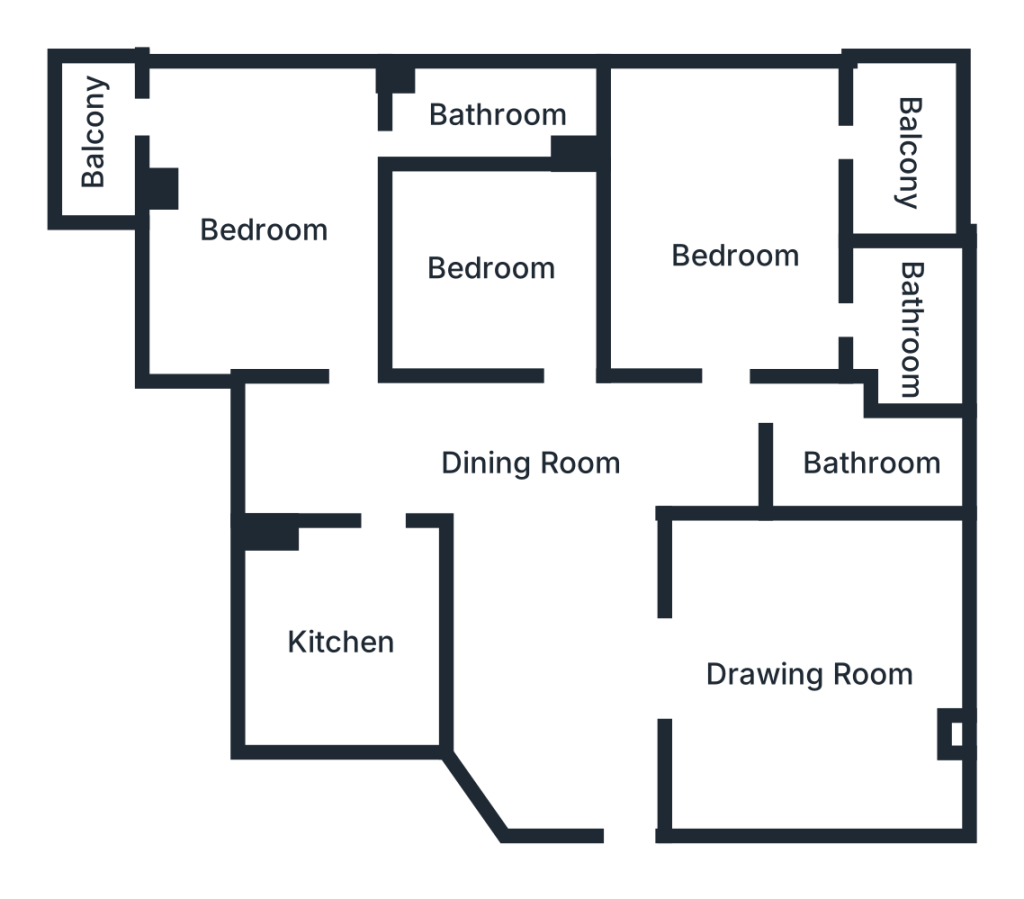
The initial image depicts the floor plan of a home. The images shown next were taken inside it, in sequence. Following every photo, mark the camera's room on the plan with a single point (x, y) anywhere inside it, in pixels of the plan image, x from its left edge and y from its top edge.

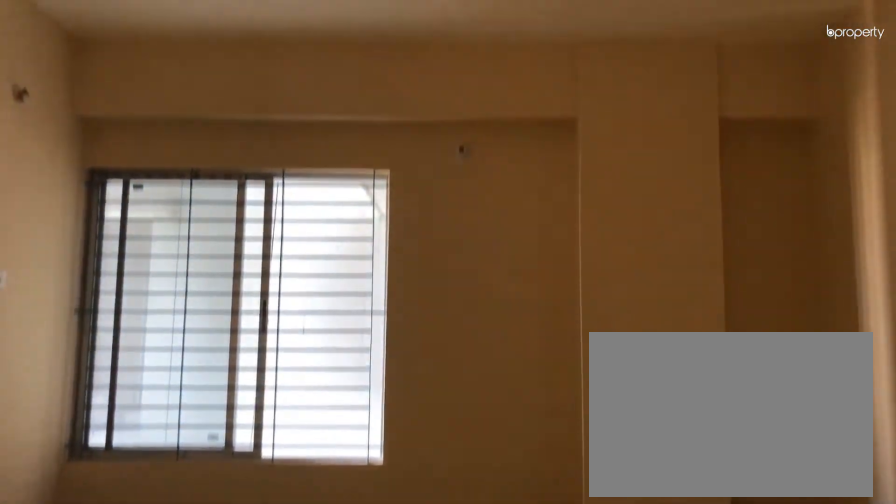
(817, 674)
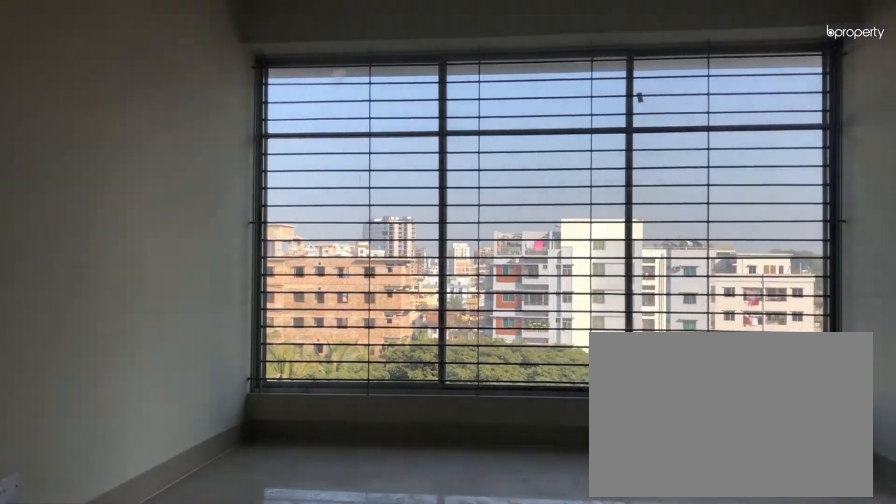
(738, 255)
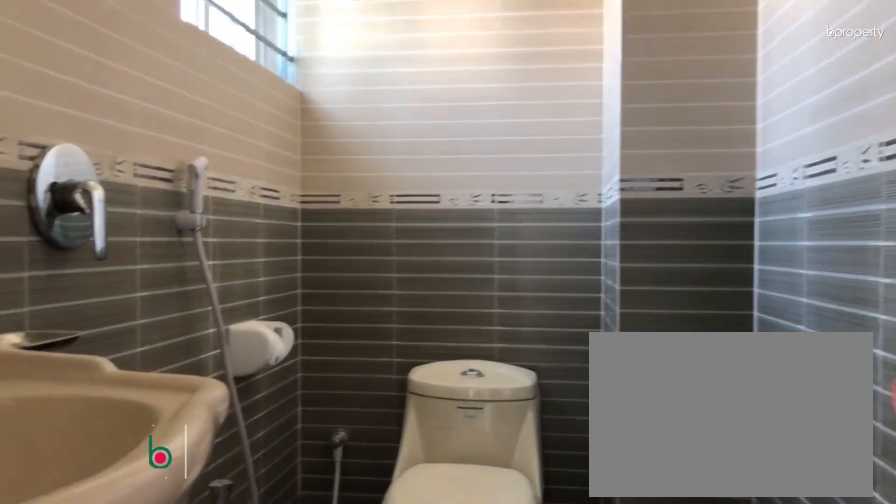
(496, 119)
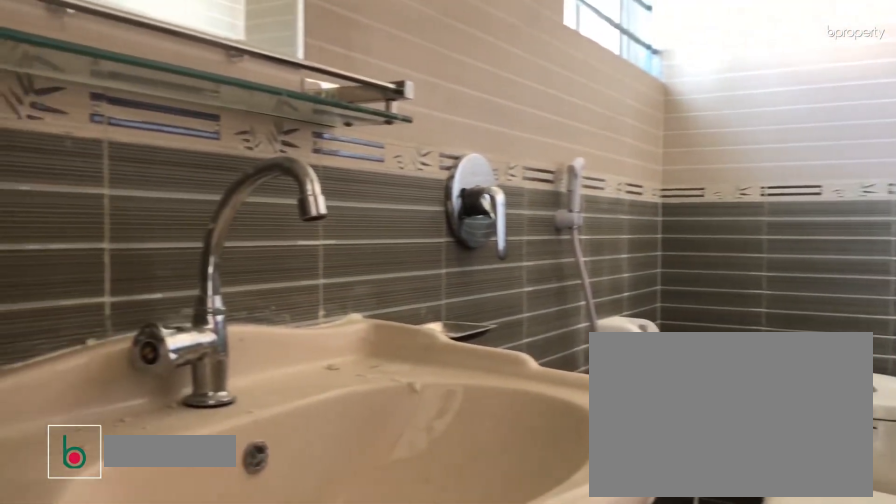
(496, 119)
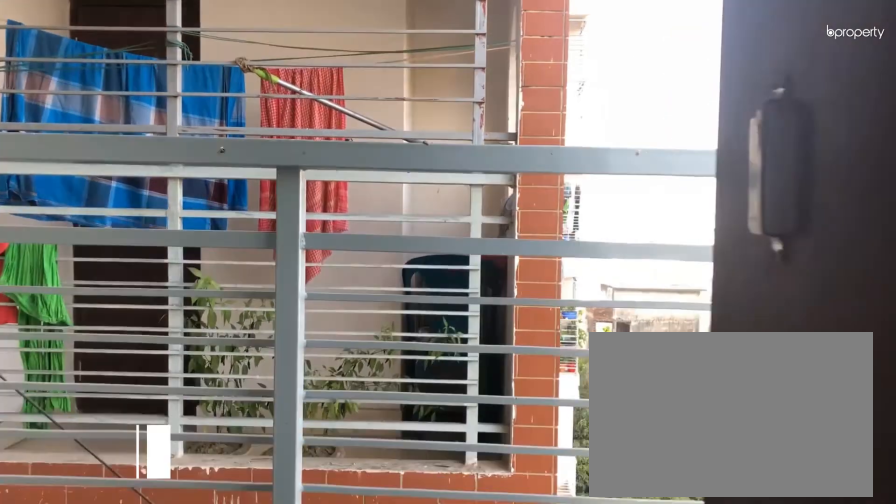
(93, 130)
